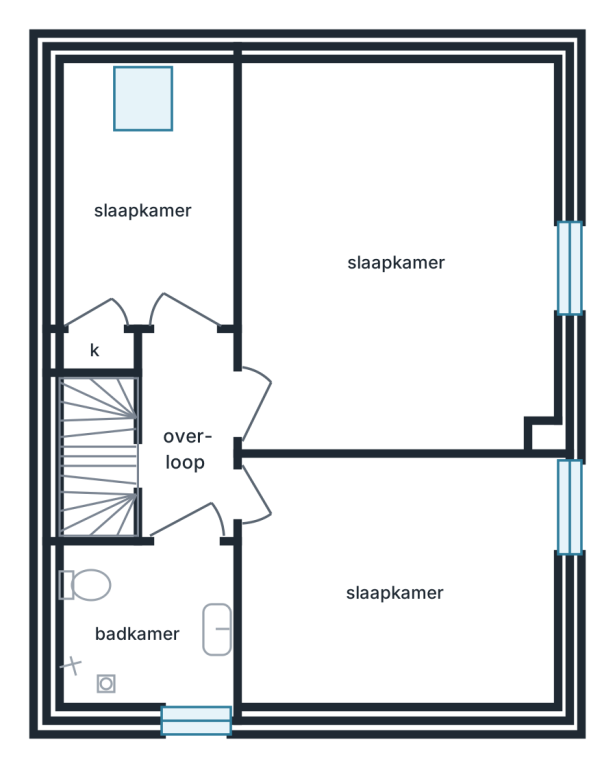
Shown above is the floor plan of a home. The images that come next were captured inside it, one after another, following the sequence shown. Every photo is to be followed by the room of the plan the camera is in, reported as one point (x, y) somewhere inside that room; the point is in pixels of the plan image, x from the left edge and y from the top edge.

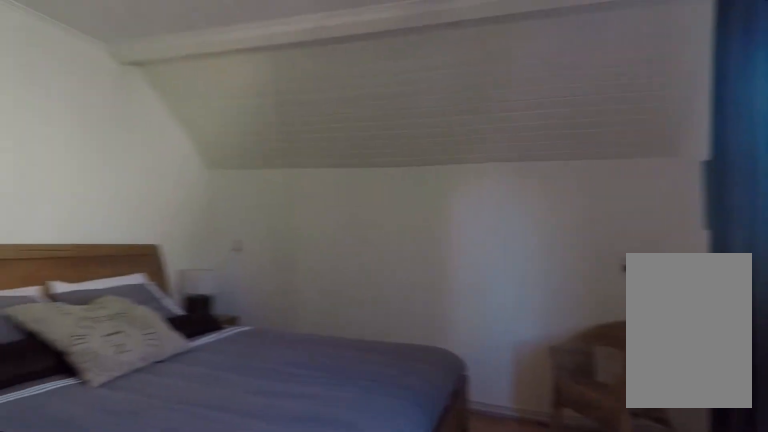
(400, 126)
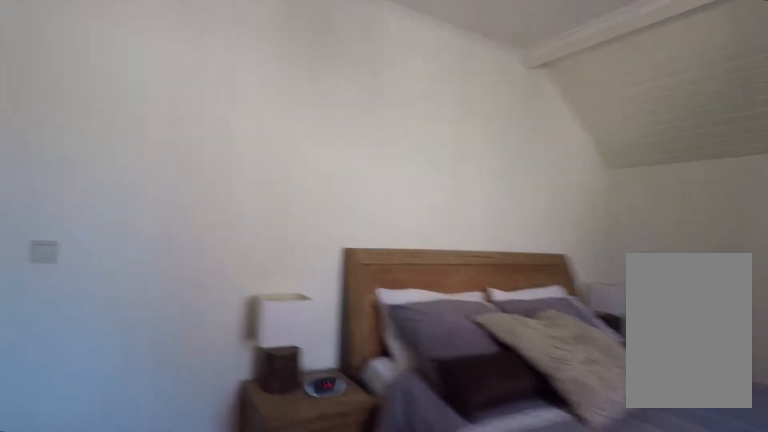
(400, 126)
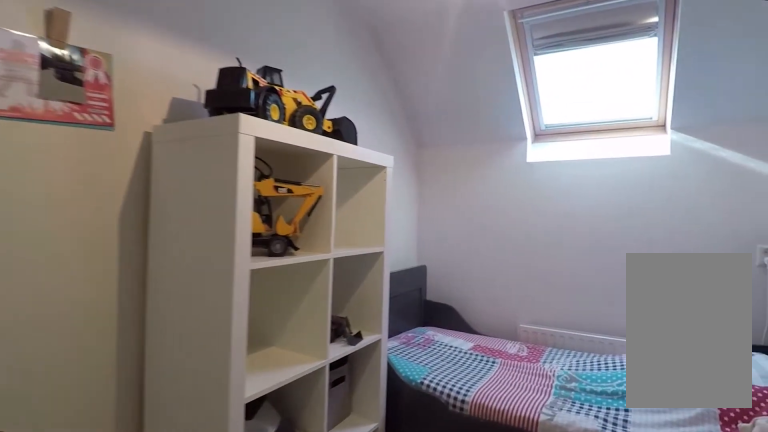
(136, 174)
